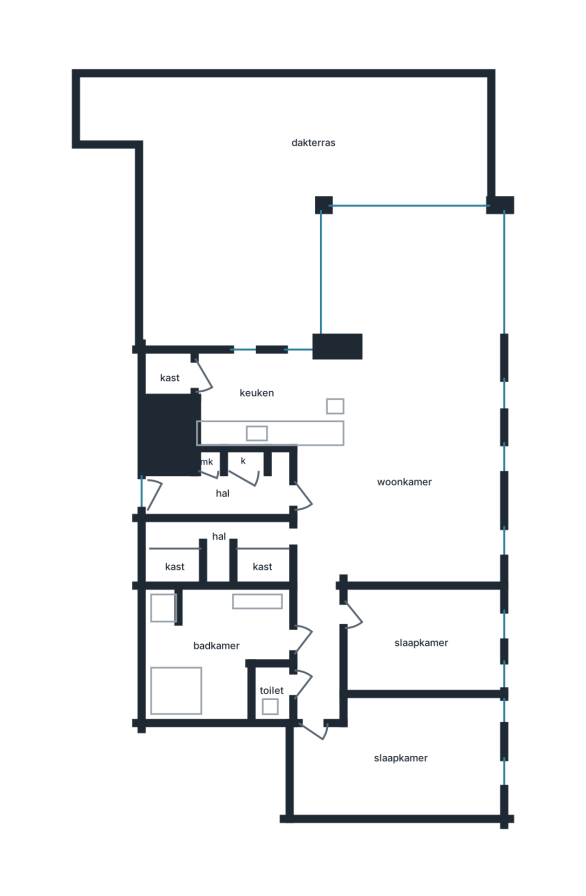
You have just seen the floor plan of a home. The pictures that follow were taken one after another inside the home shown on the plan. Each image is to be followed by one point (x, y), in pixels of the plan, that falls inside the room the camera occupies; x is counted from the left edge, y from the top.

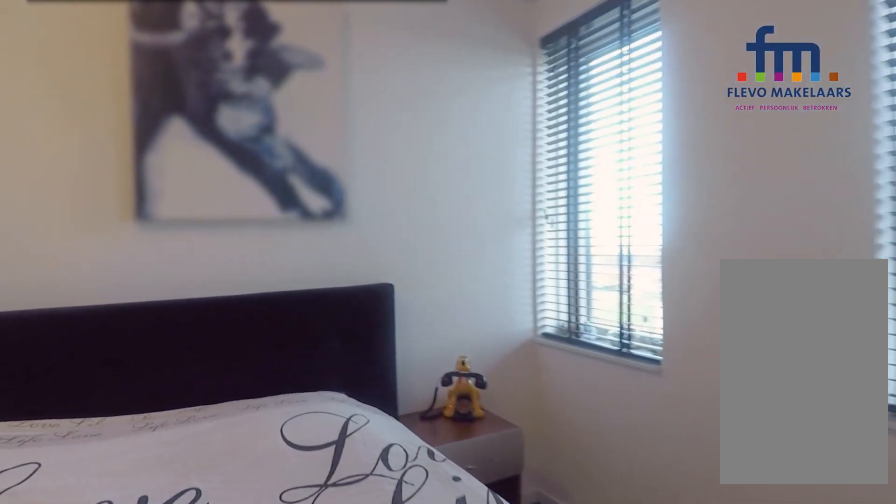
(401, 756)
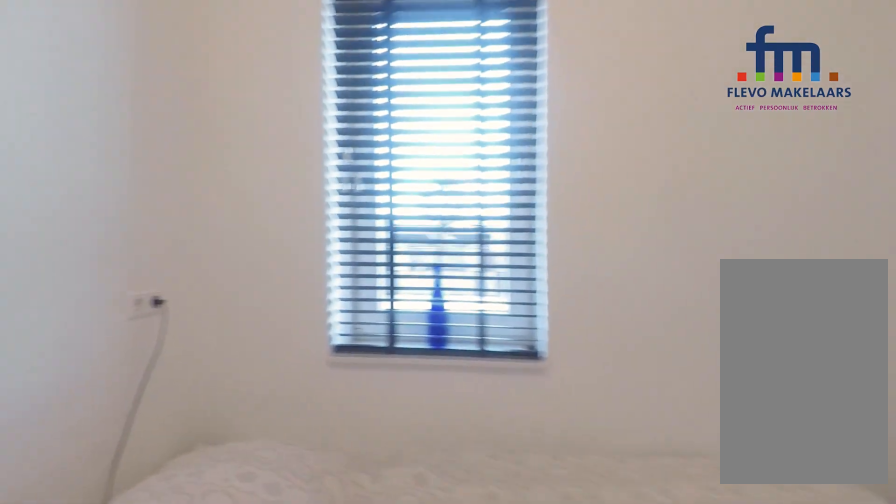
(421, 641)
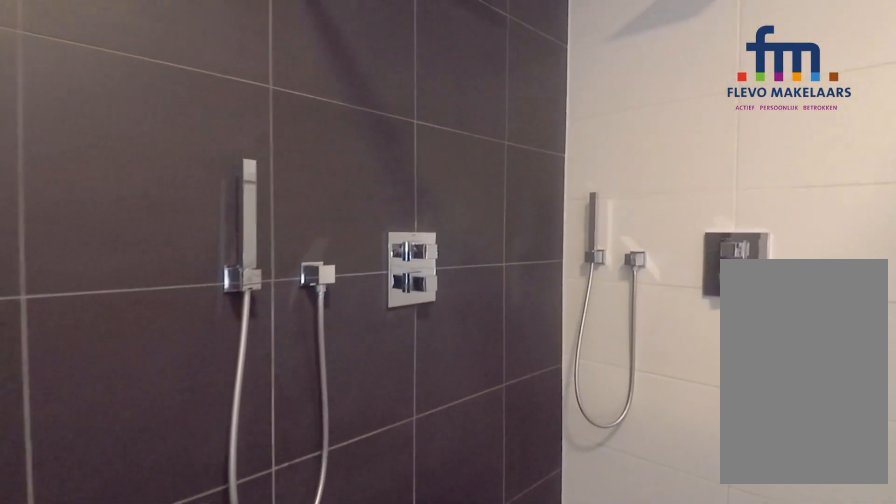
(211, 649)
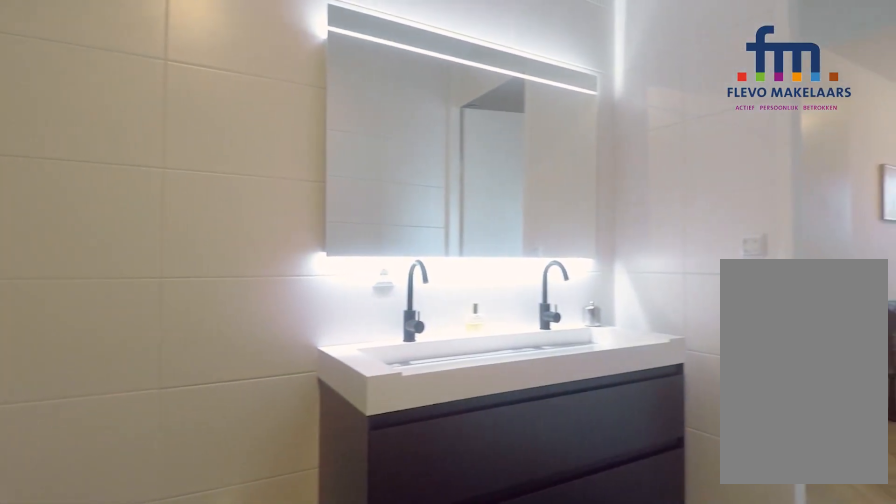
(211, 649)
